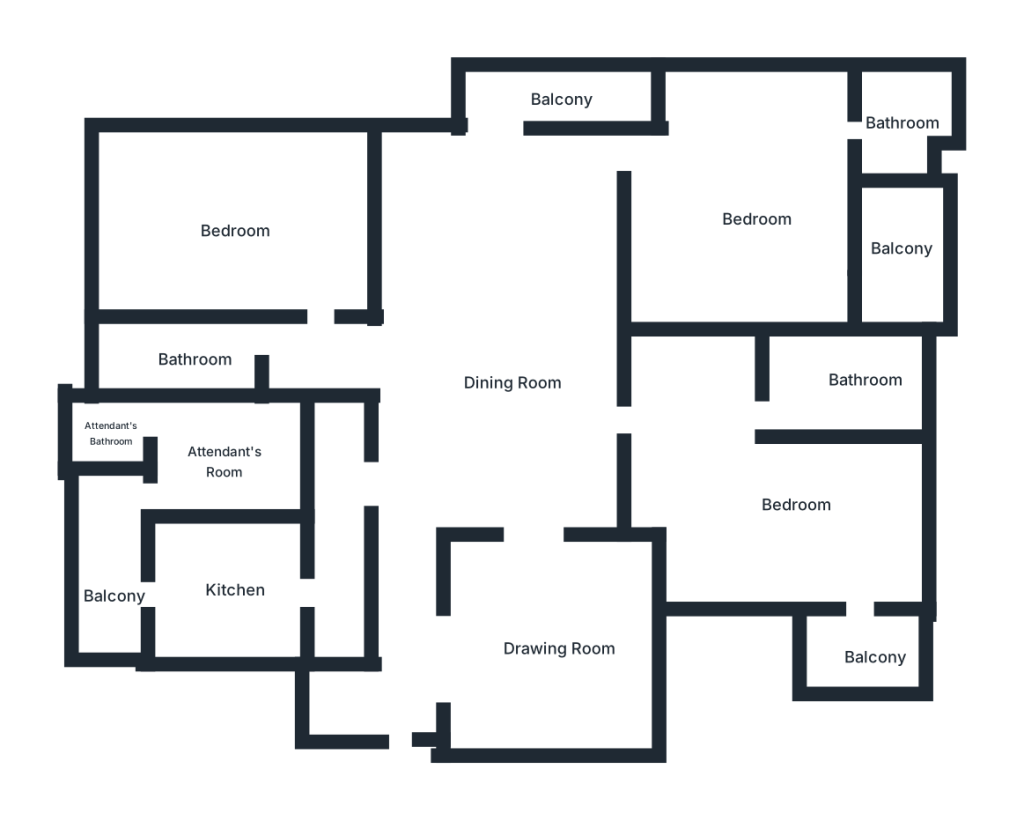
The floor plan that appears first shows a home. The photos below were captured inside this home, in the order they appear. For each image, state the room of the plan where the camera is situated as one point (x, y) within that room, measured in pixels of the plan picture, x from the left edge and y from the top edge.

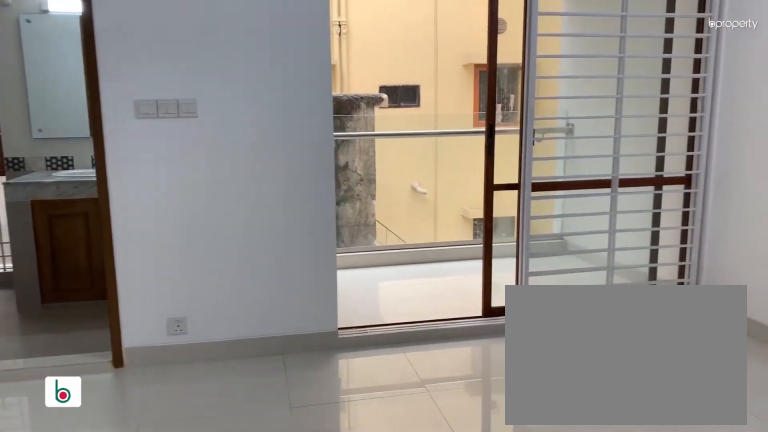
(759, 216)
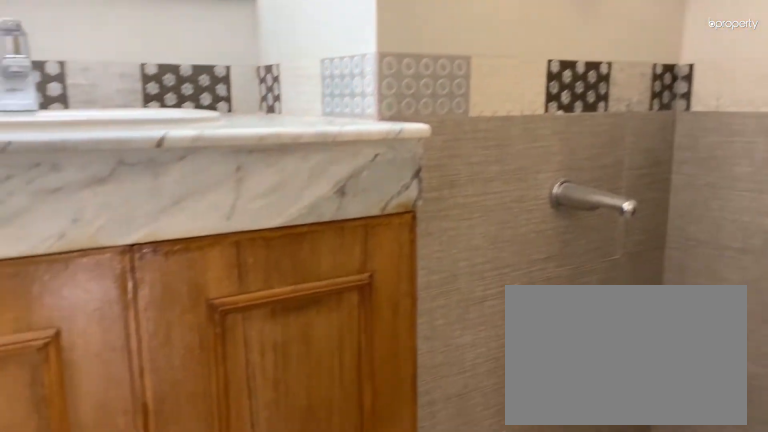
(906, 128)
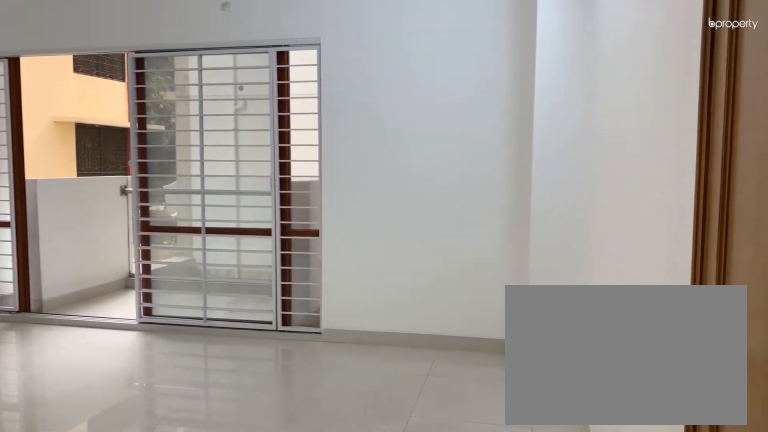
(797, 502)
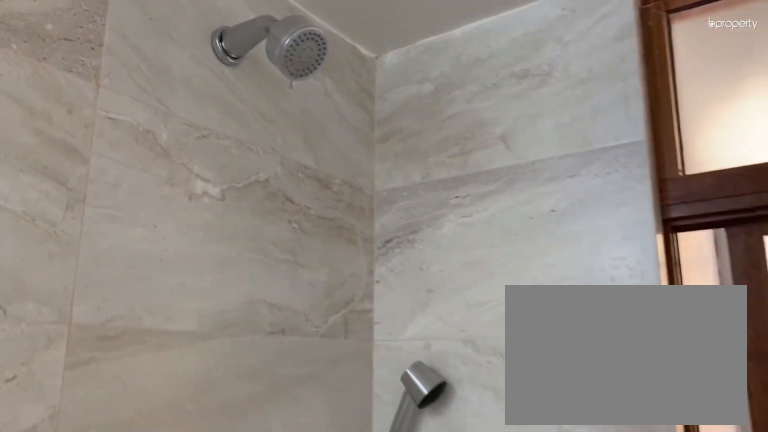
(862, 382)
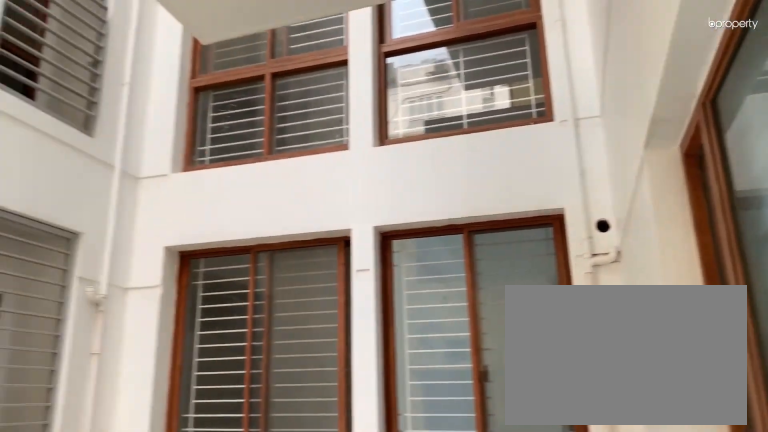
(868, 651)
